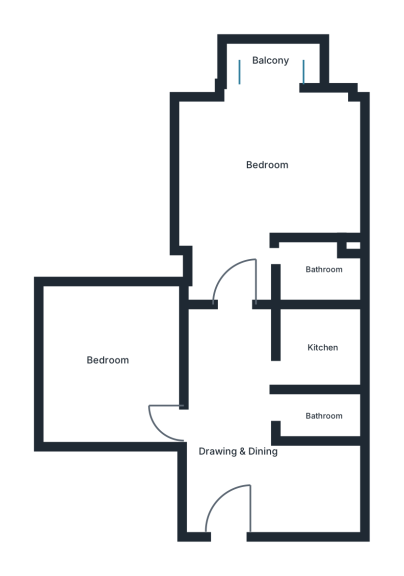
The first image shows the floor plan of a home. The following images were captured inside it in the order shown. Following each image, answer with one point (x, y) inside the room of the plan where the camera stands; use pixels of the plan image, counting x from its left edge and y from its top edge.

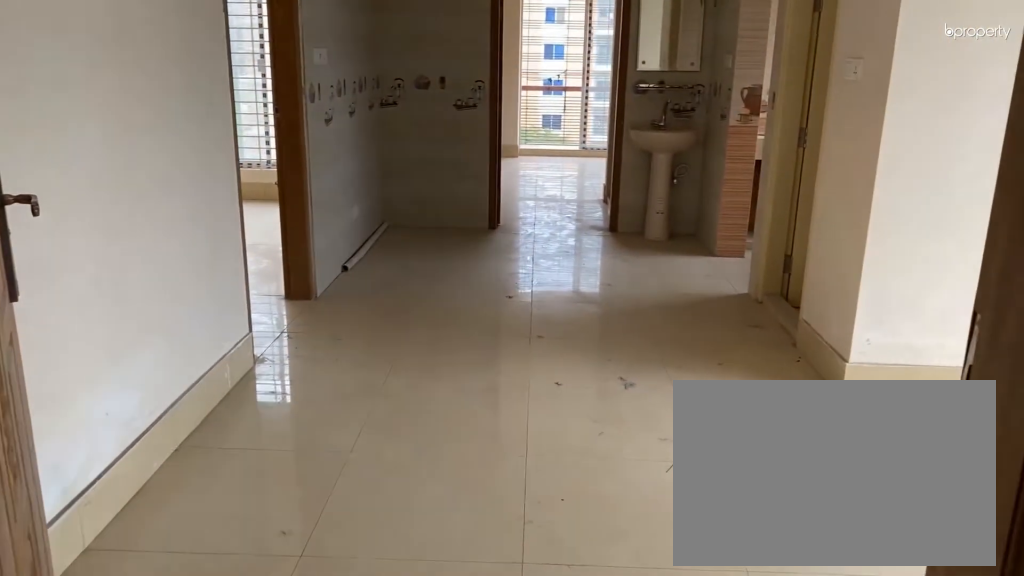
(229, 449)
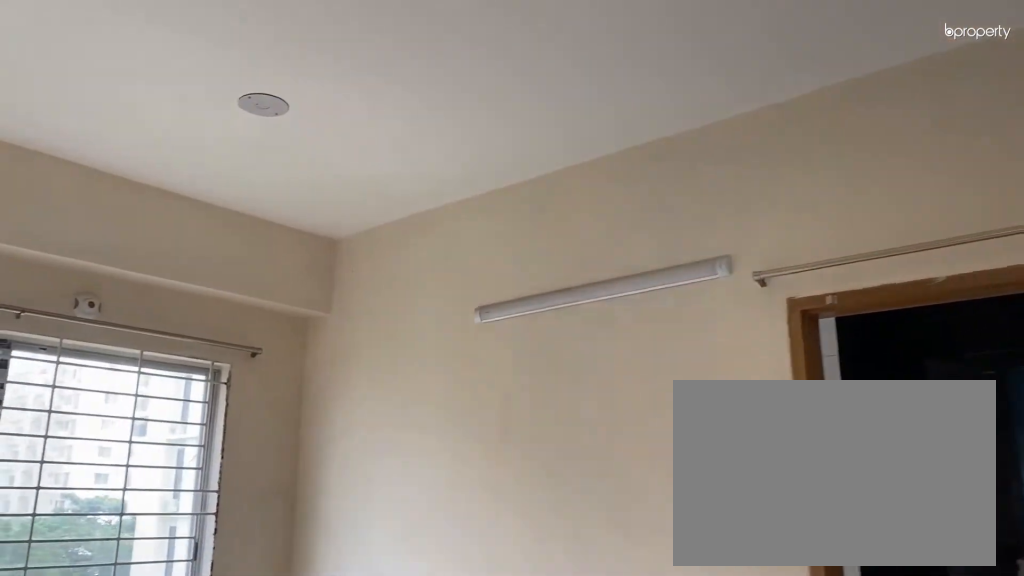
(229, 449)
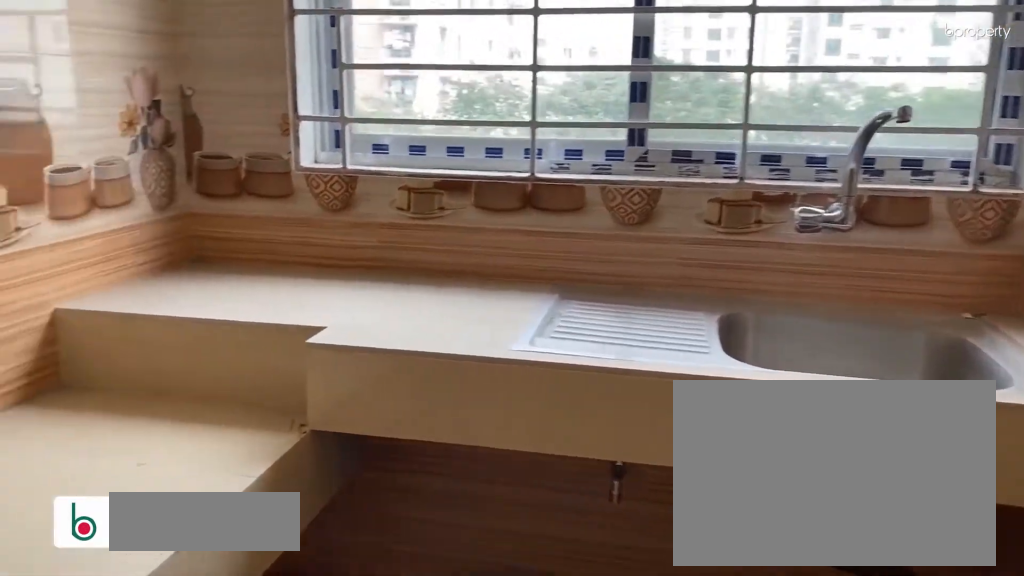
(321, 346)
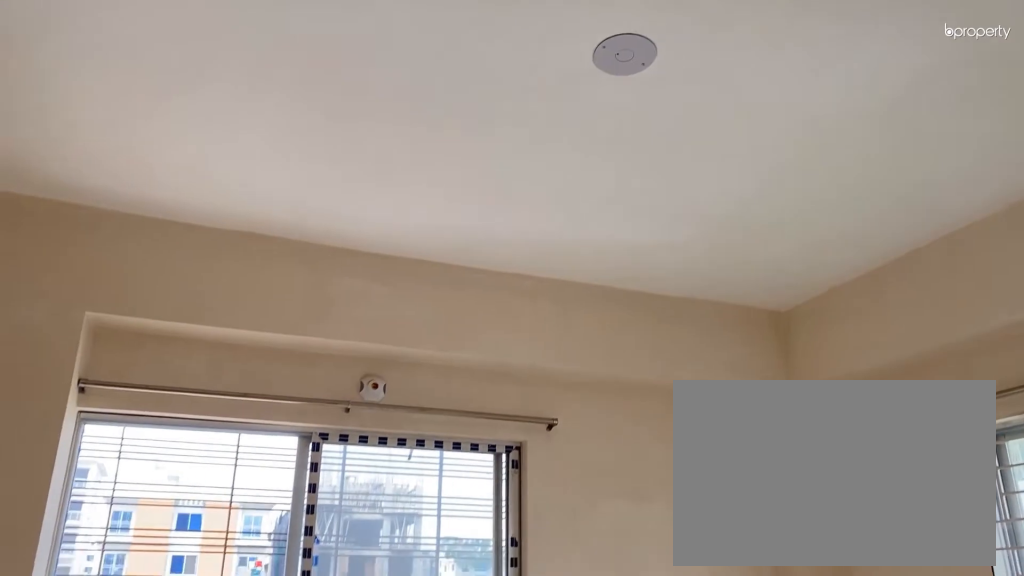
(267, 160)
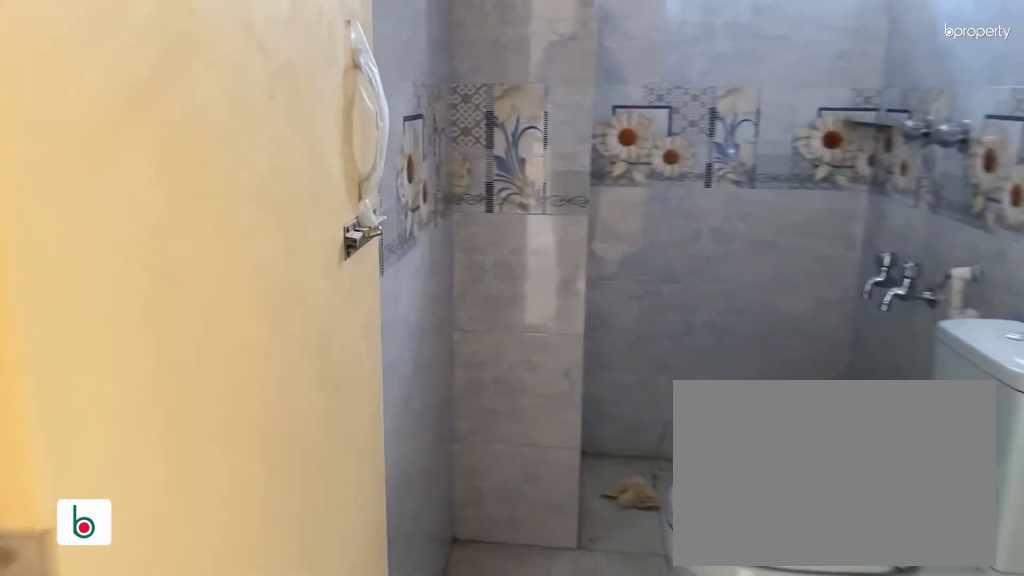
(323, 269)
